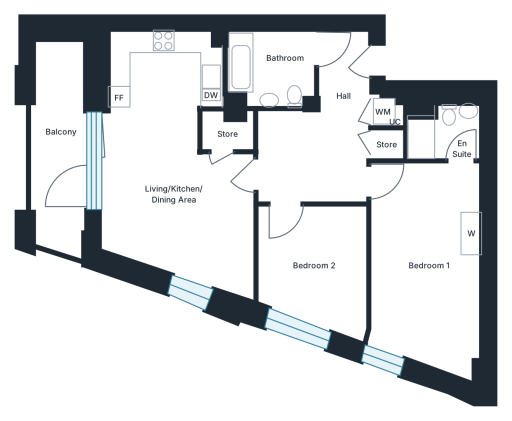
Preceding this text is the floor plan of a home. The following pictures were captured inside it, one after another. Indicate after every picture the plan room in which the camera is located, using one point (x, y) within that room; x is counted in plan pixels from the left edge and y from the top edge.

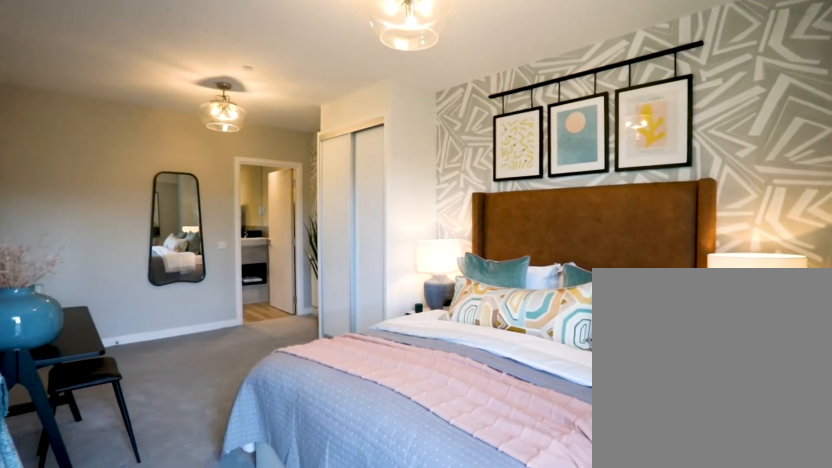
(430, 245)
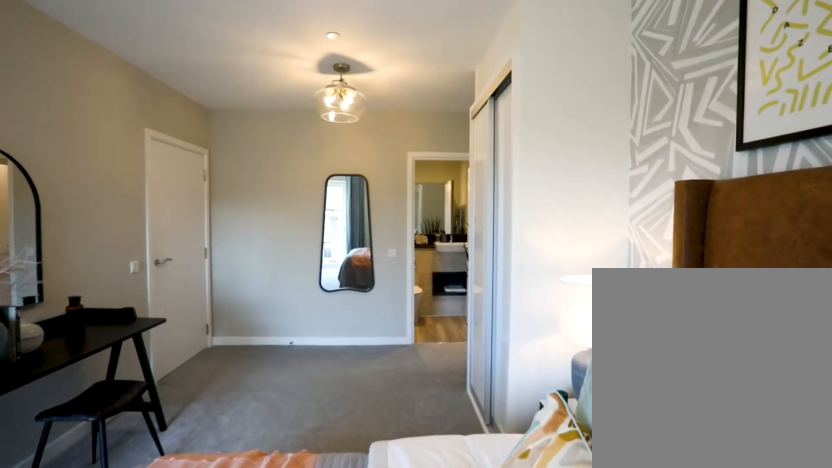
(430, 246)
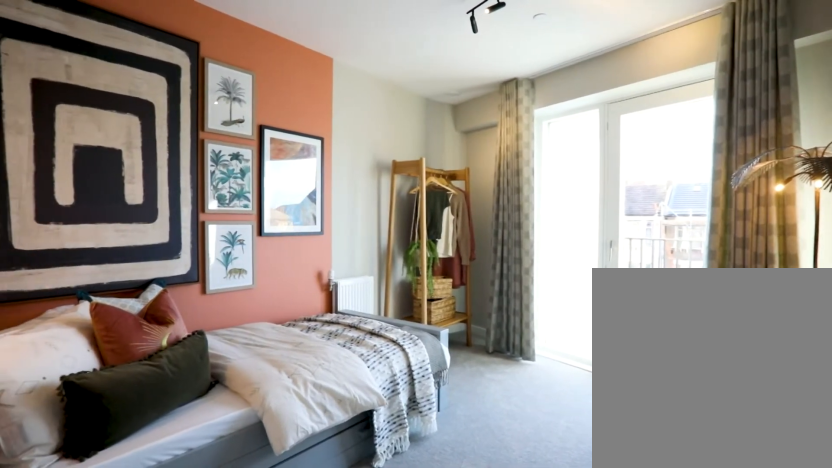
(315, 267)
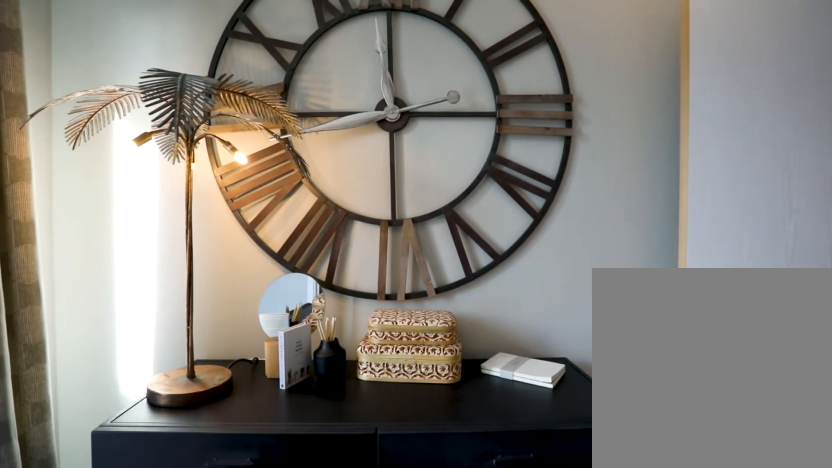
(315, 267)
